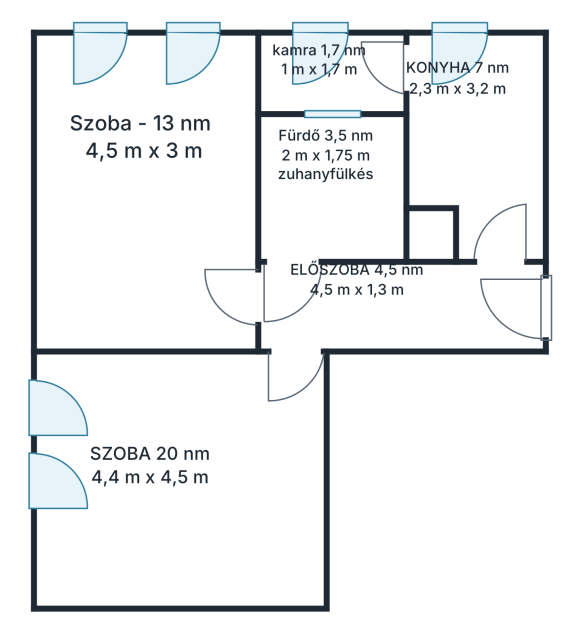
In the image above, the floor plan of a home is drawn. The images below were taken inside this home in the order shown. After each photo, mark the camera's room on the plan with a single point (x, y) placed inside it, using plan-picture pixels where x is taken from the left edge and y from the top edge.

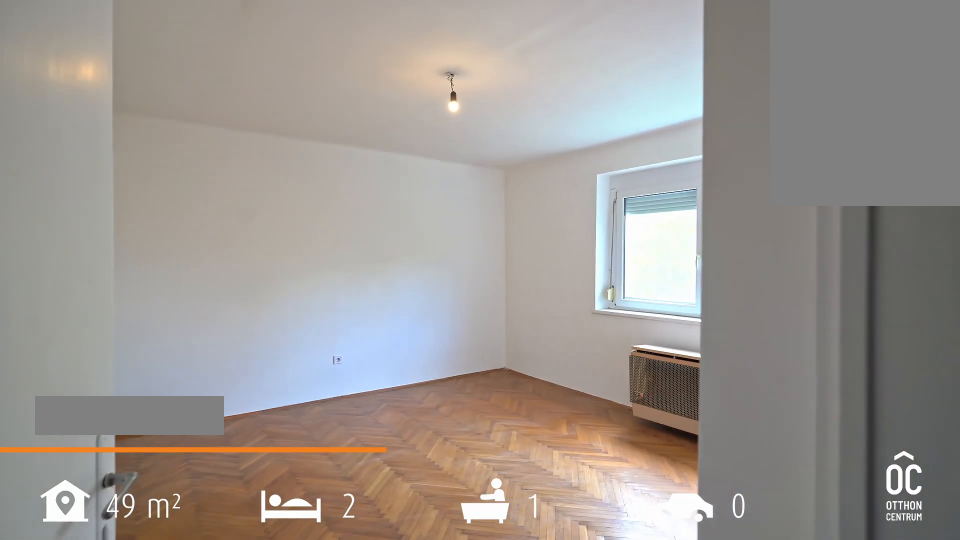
(185, 484)
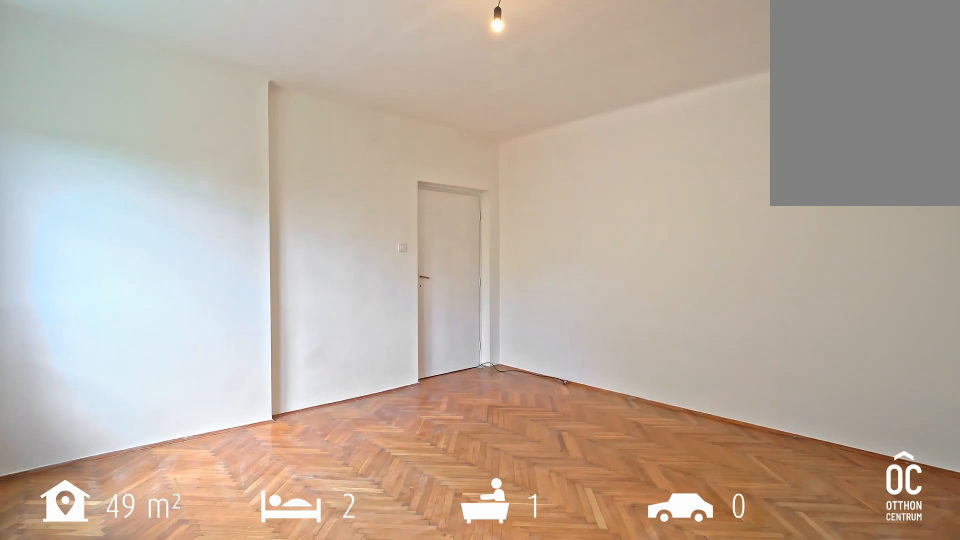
(185, 484)
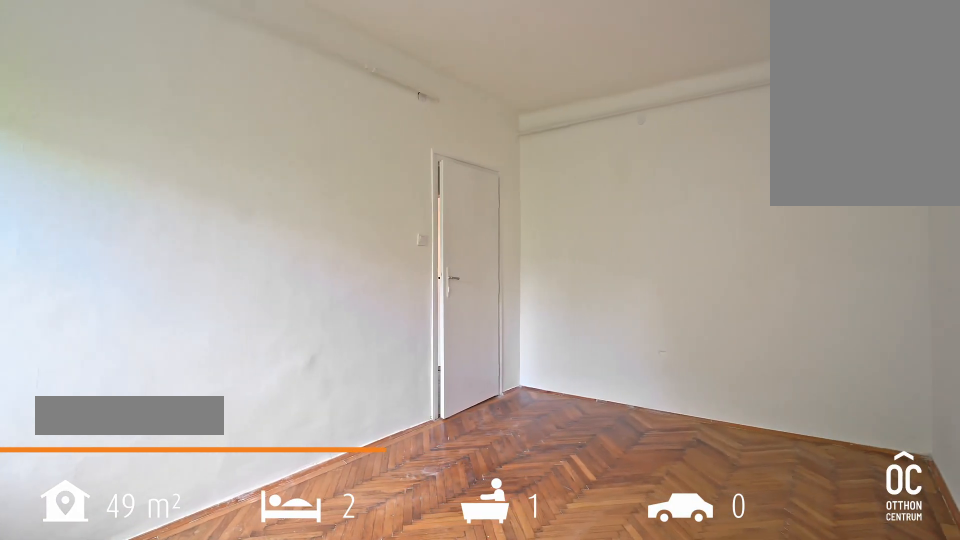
(146, 216)
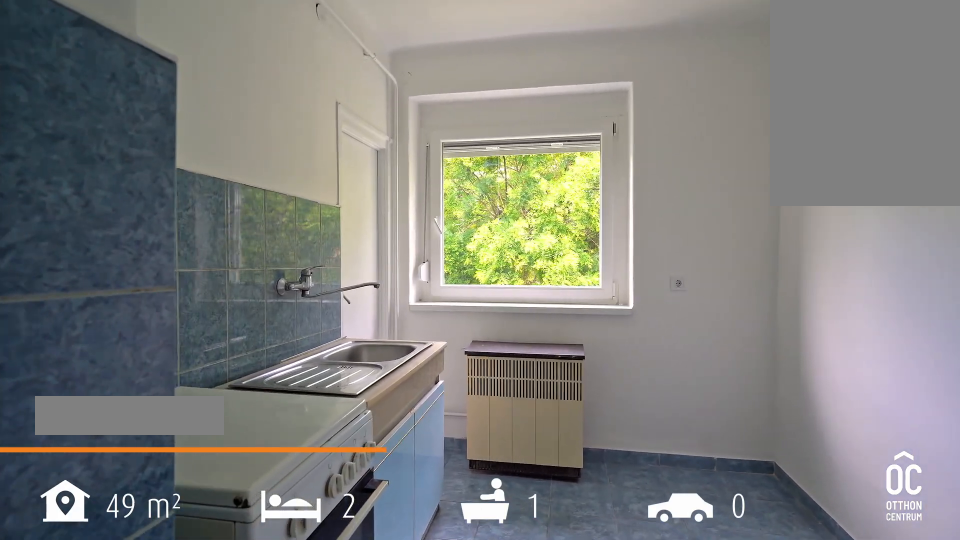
(466, 141)
